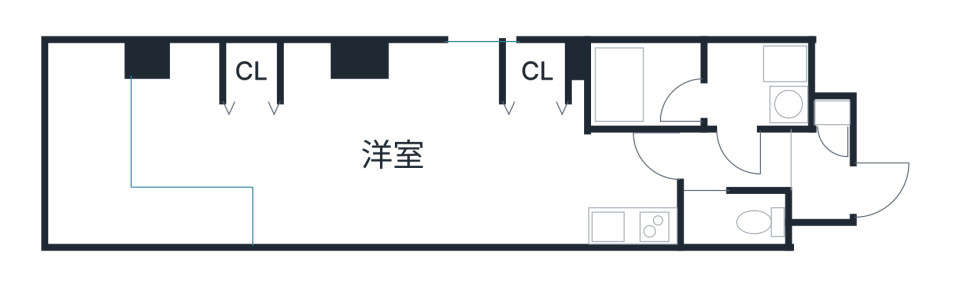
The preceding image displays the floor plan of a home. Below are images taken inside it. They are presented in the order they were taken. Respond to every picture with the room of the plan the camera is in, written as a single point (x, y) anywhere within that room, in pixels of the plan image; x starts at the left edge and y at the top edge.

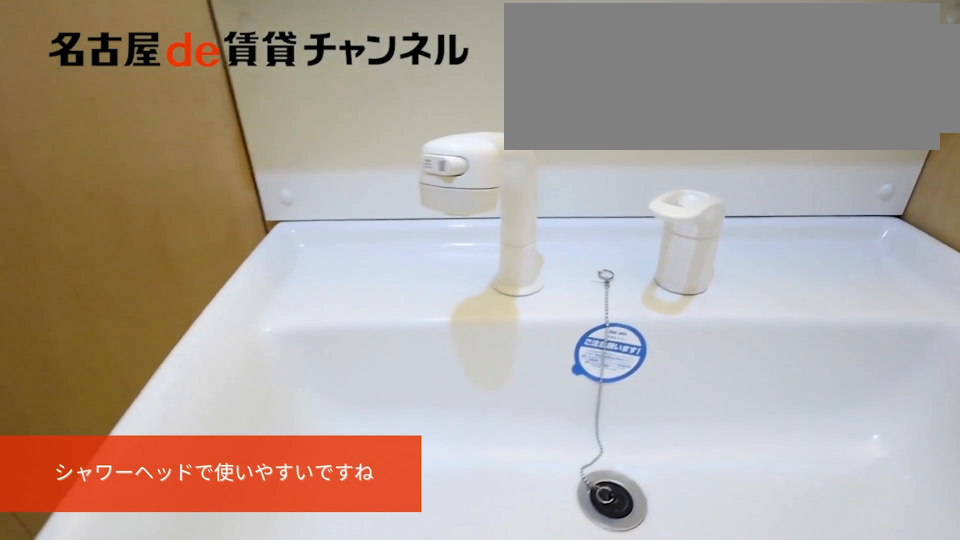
(757, 86)
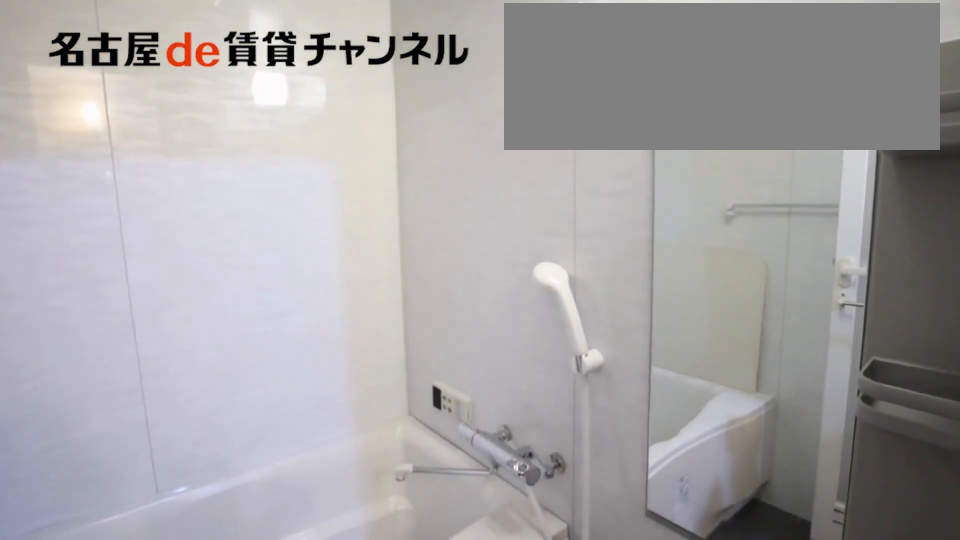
(646, 86)
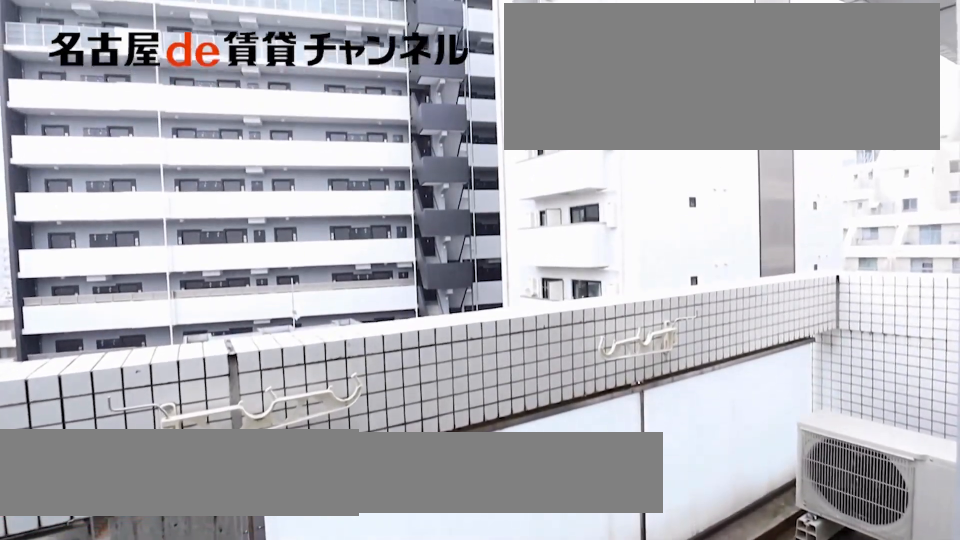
(126, 169)
